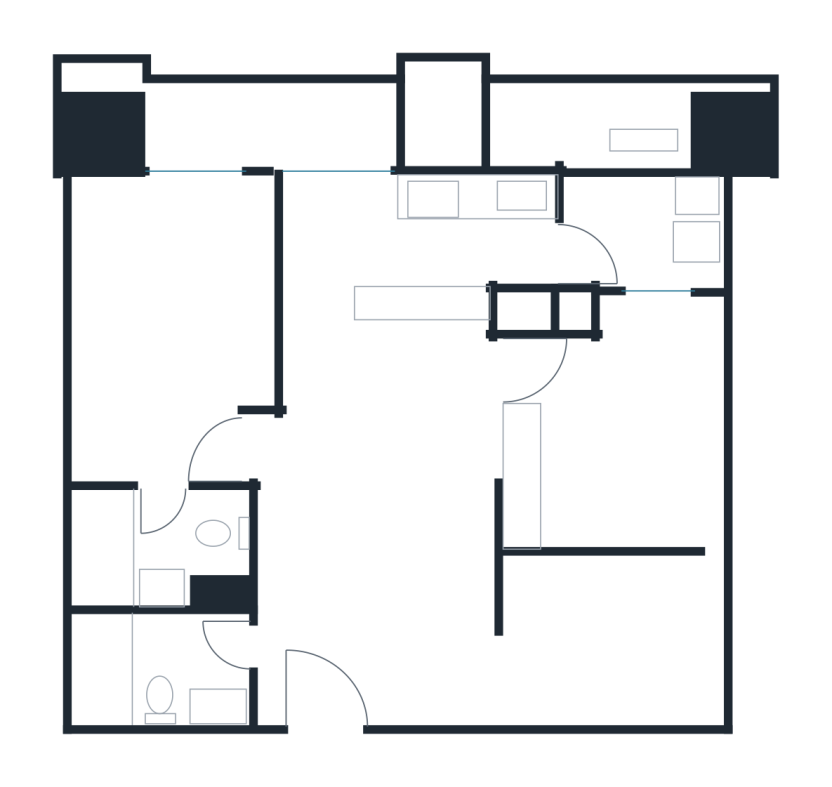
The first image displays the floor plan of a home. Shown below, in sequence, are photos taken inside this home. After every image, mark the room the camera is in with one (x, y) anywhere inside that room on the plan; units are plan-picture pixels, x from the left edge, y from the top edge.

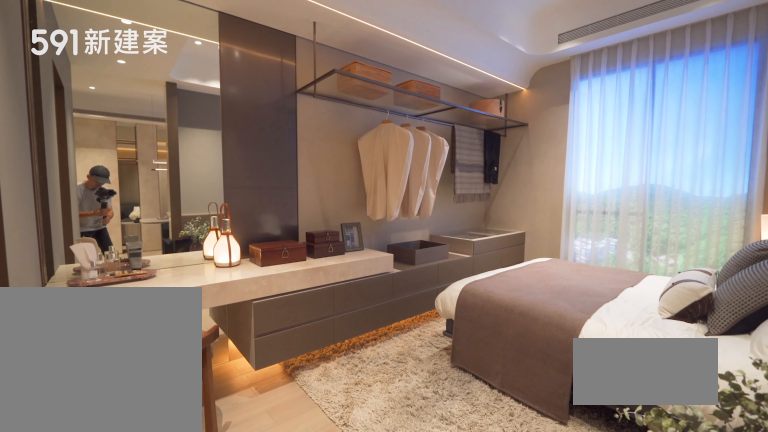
(170, 324)
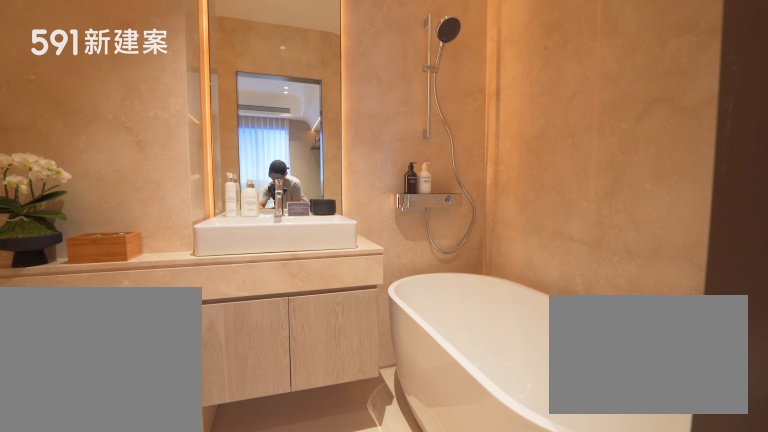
(163, 549)
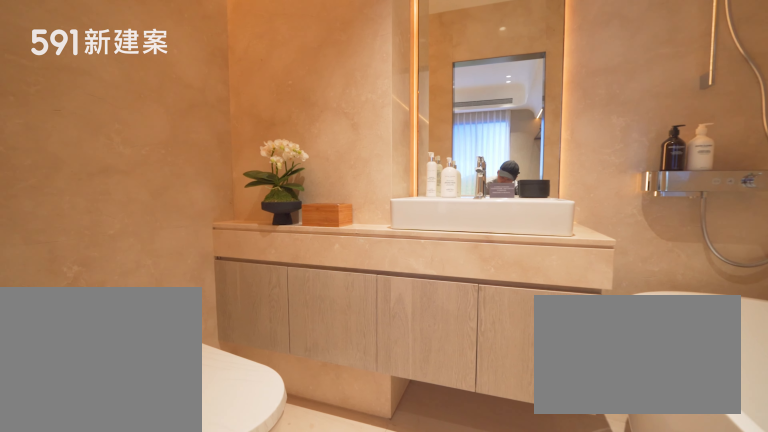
(163, 549)
